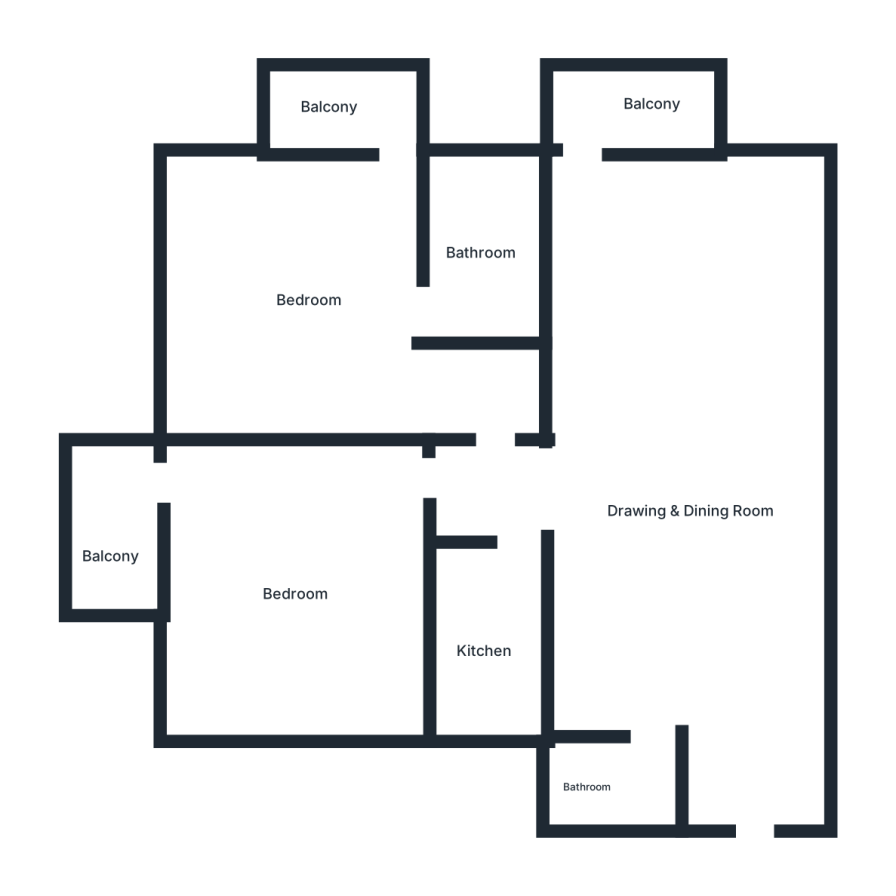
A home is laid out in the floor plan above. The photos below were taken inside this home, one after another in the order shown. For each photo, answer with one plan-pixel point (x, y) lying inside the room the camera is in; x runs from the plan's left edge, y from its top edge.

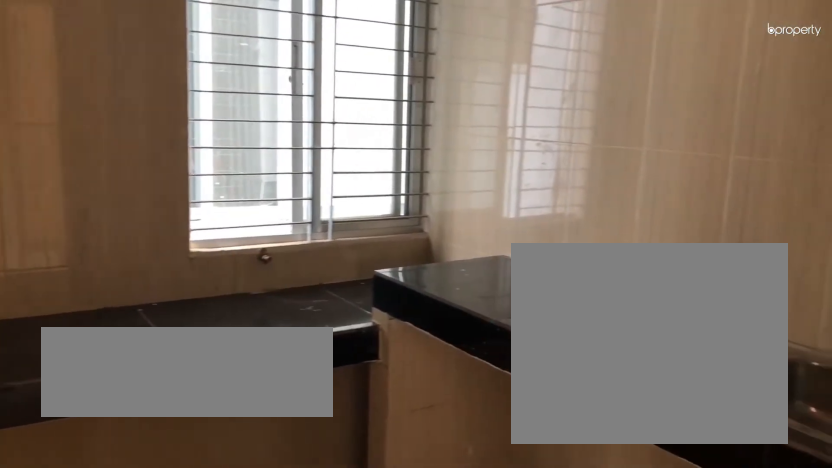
(481, 641)
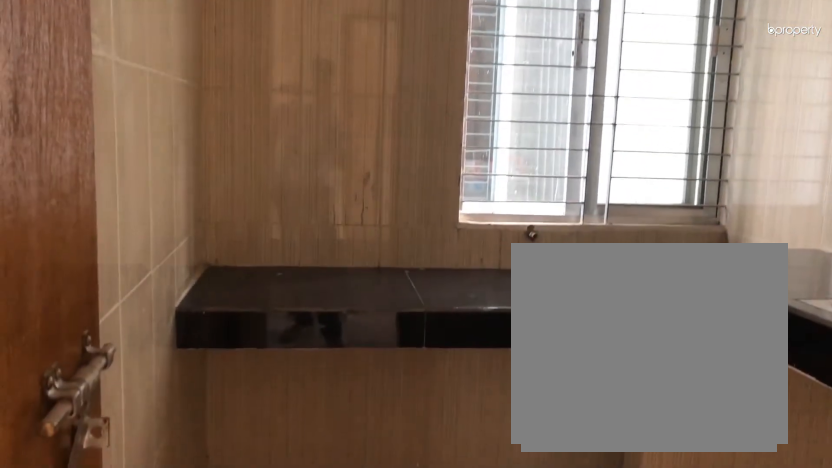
(481, 641)
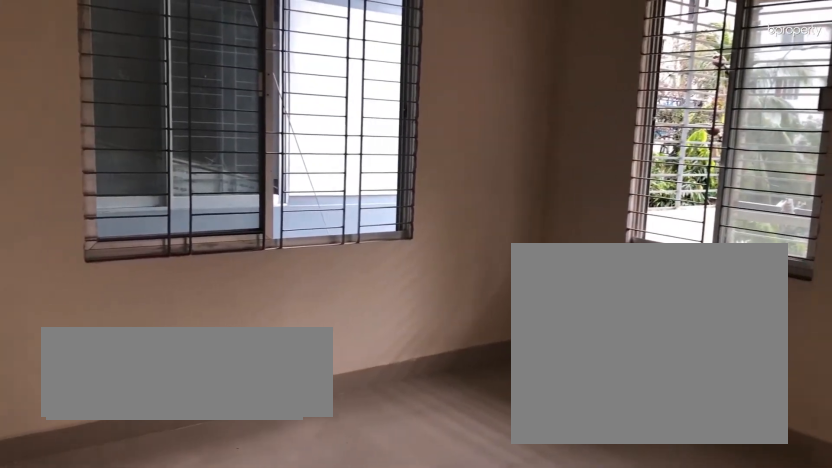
(297, 585)
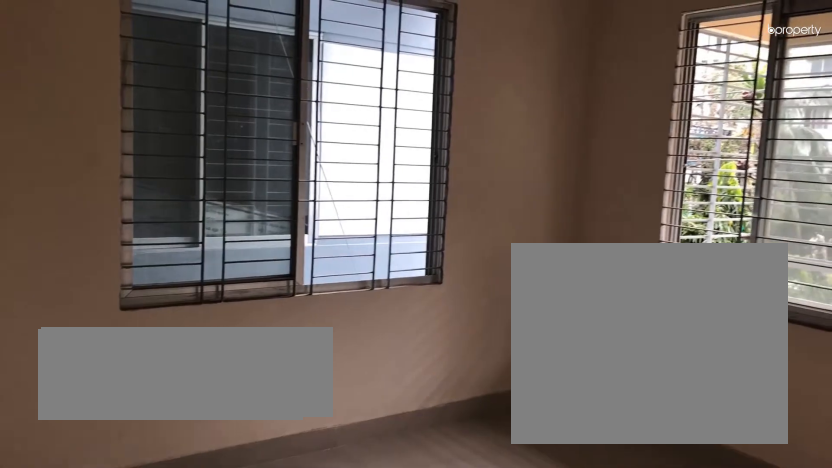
(297, 585)
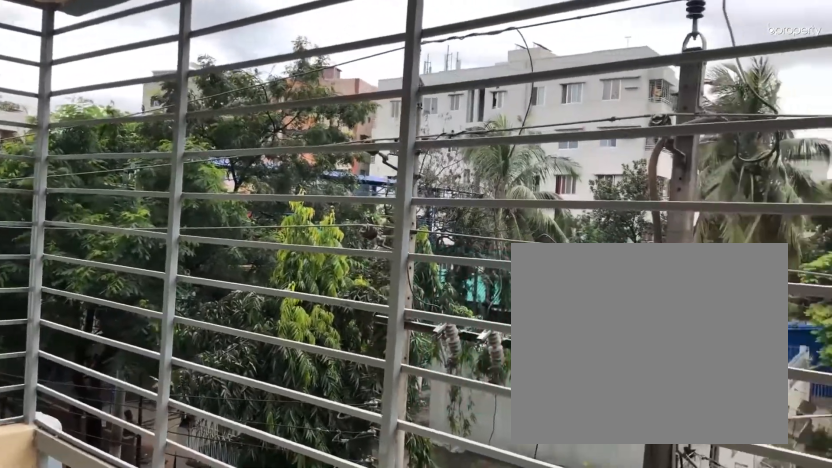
(110, 539)
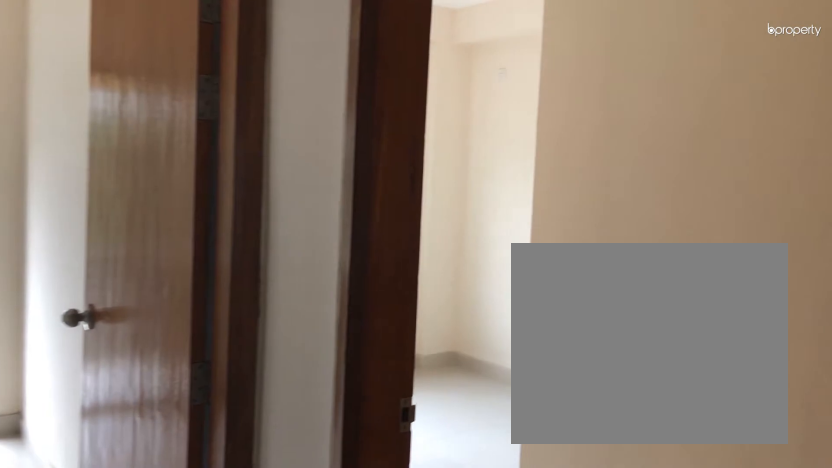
(498, 466)
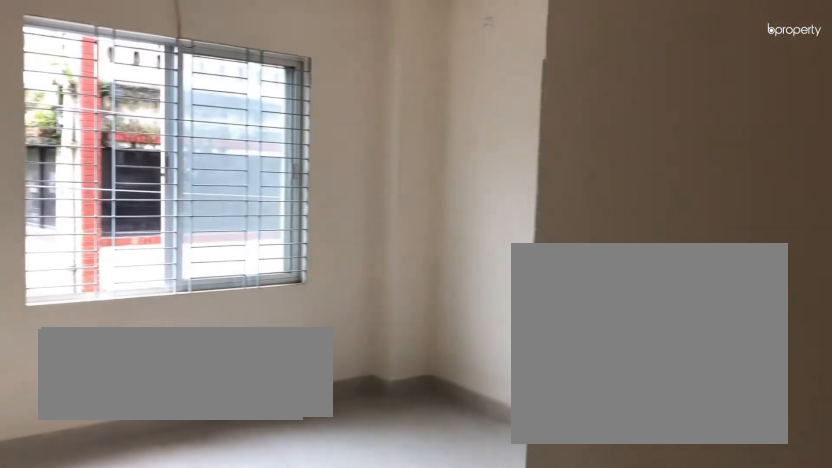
(475, 413)
